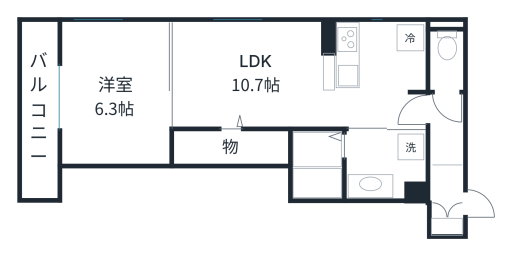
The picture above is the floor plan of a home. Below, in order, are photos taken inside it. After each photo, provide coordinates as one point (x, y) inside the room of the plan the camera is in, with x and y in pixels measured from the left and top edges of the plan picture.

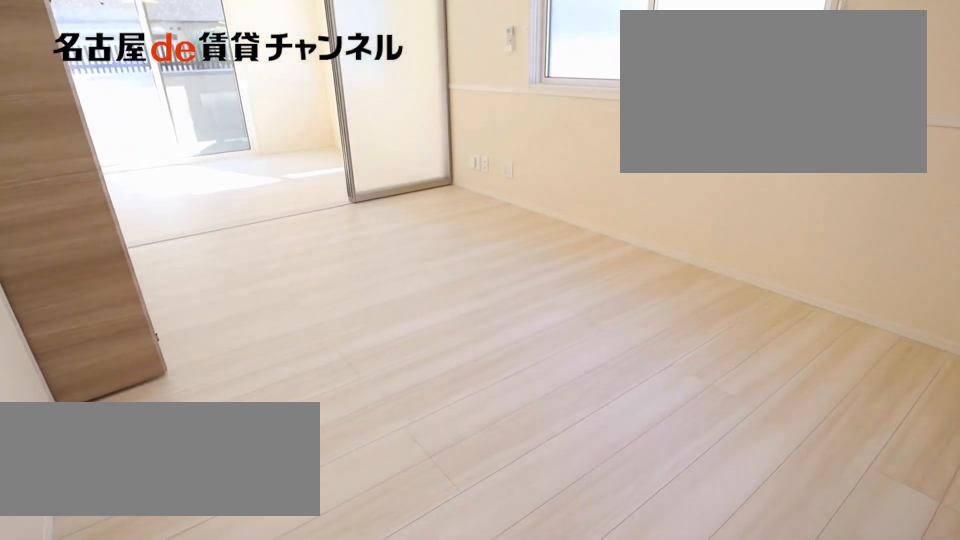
(247, 76)
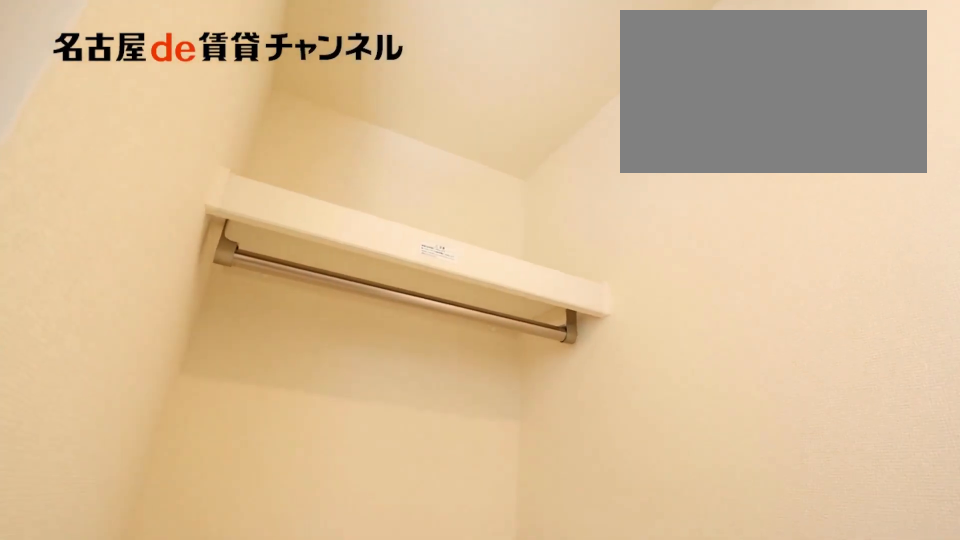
(230, 148)
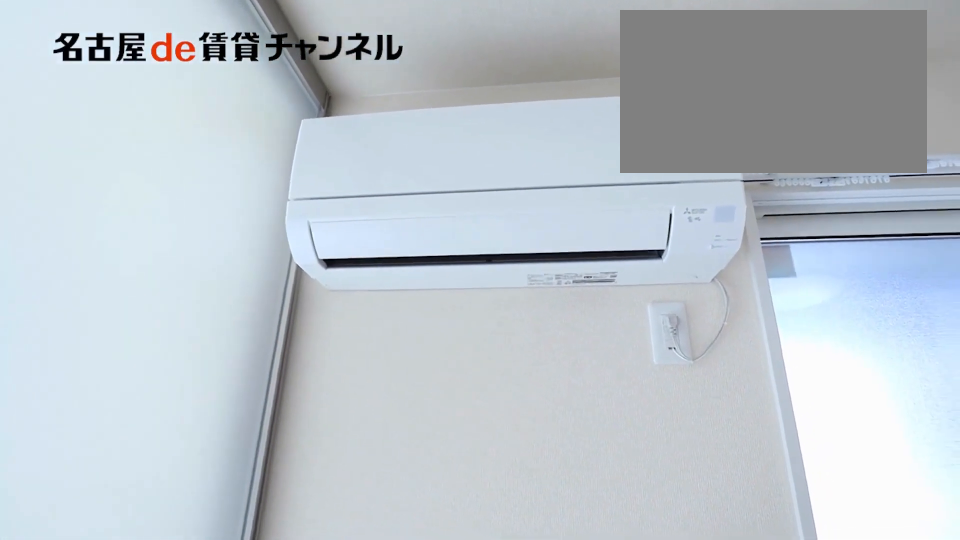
(248, 74)
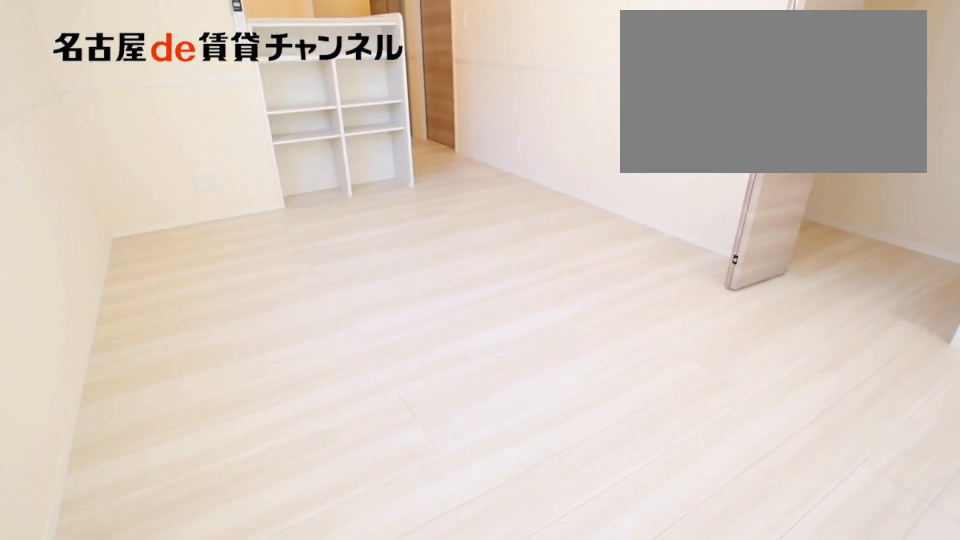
(248, 74)
